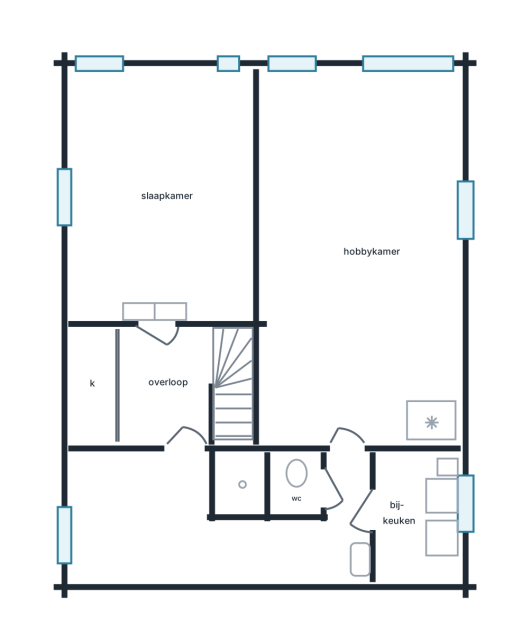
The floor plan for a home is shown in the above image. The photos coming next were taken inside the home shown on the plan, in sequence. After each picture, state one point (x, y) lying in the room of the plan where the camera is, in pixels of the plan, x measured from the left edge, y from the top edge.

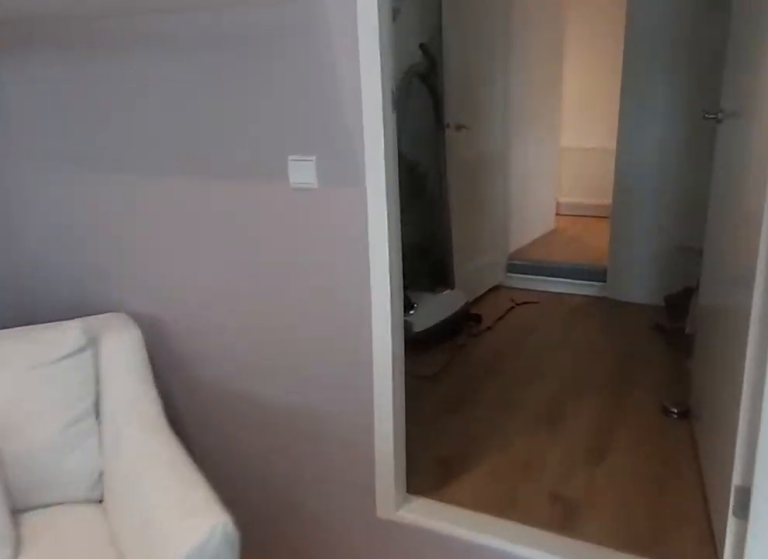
(161, 193)
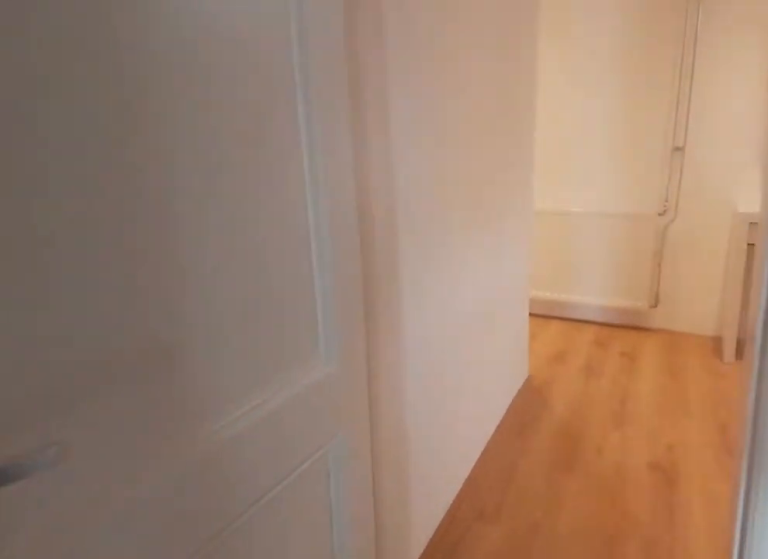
(166, 384)
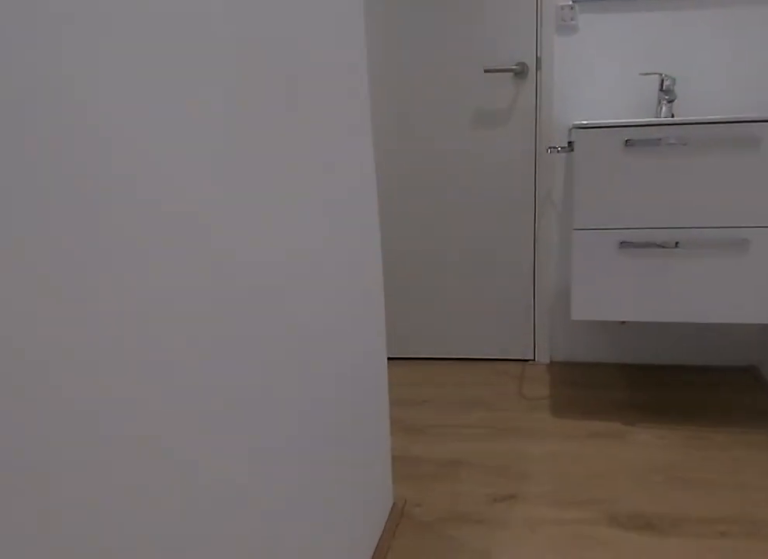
(331, 488)
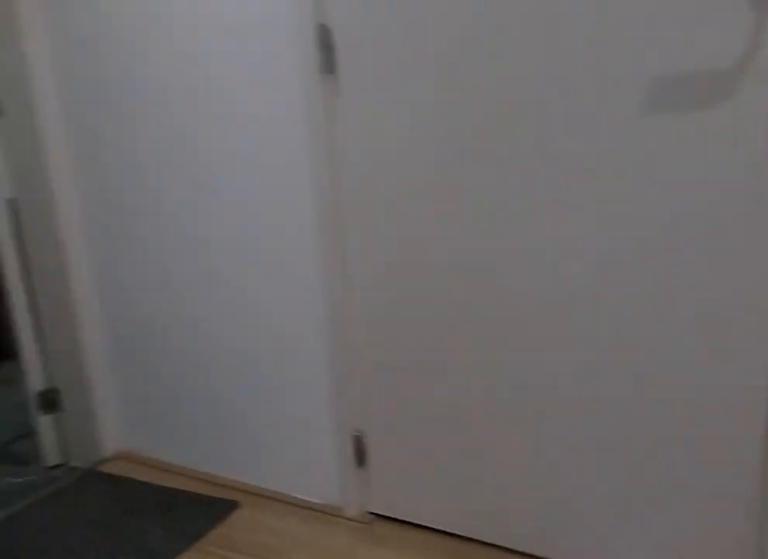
(331, 488)
